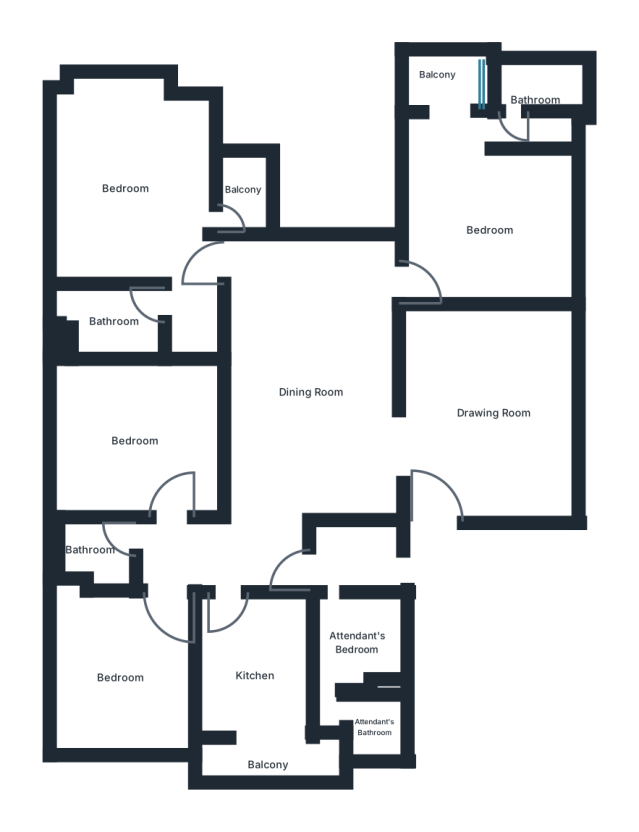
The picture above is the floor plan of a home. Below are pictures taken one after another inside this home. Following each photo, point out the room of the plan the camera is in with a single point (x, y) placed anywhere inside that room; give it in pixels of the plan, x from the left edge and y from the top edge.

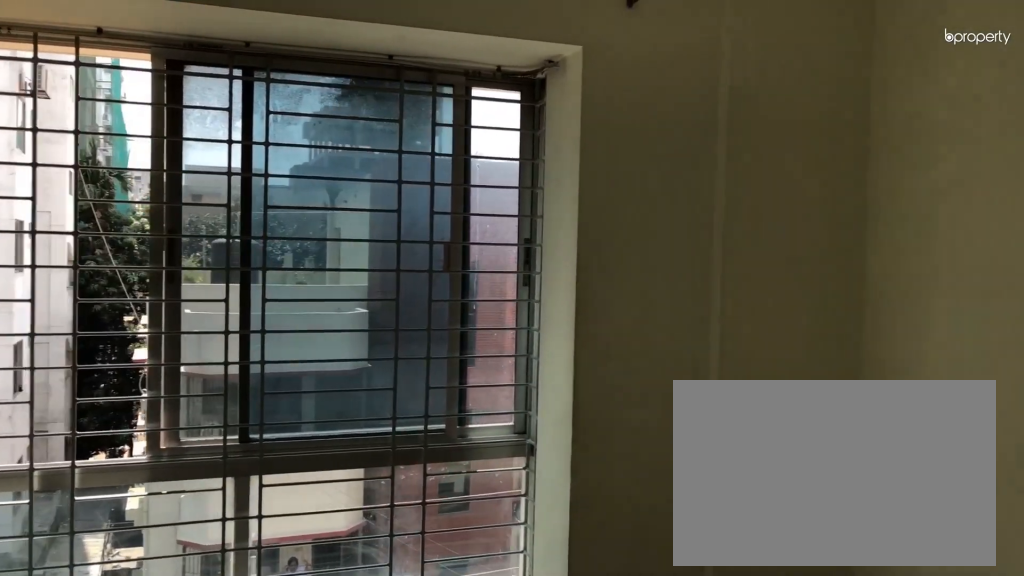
(121, 189)
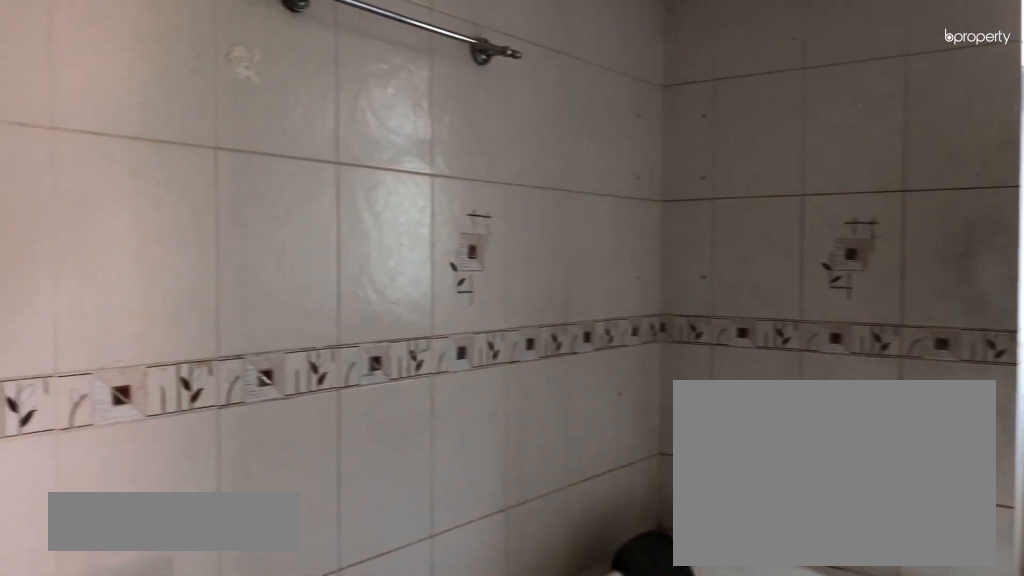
(112, 321)
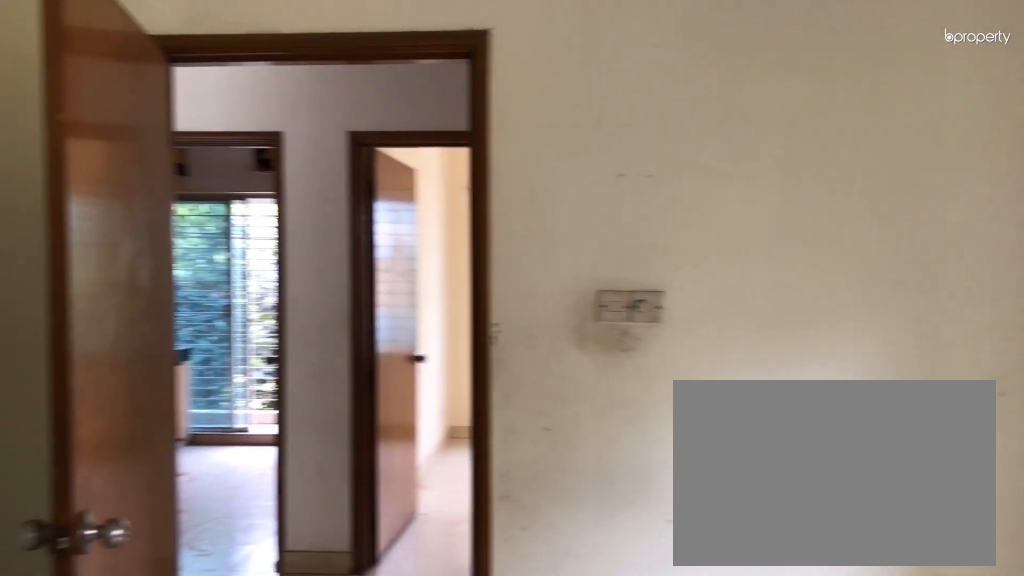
(134, 442)
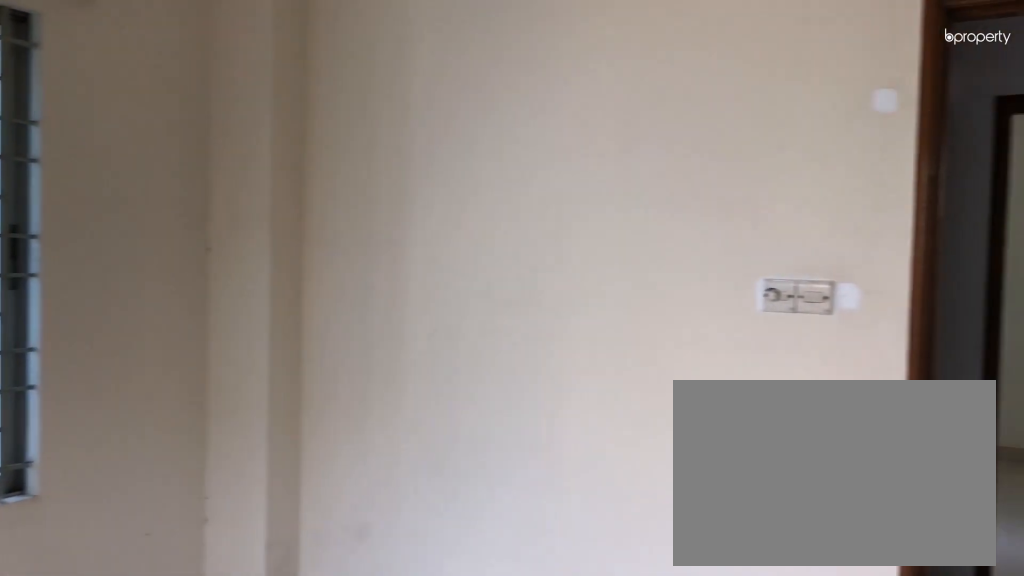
(119, 679)
